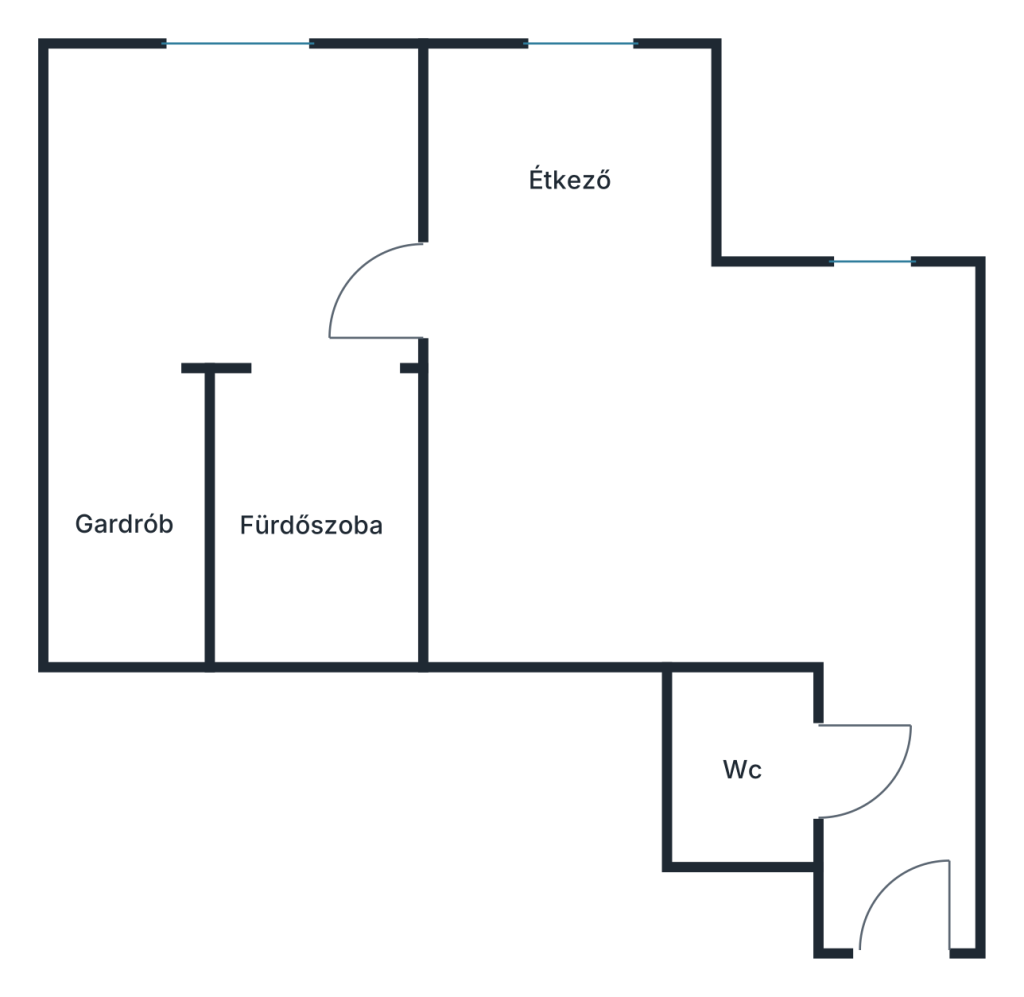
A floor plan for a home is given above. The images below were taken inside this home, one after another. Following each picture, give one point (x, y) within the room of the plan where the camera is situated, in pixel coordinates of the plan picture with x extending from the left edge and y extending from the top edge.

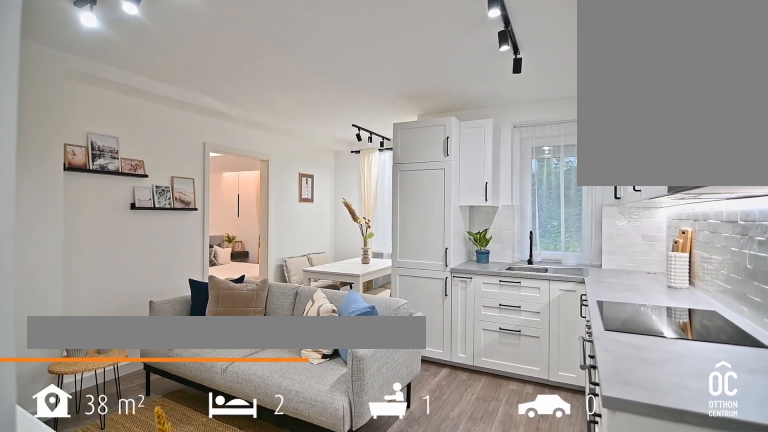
(624, 459)
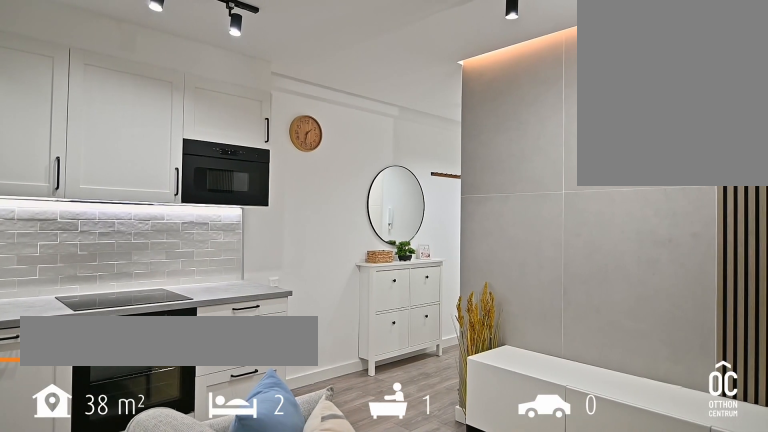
(624, 459)
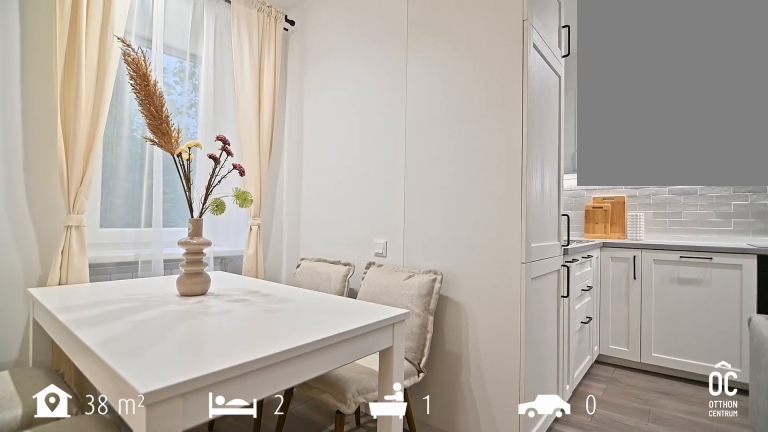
(573, 182)
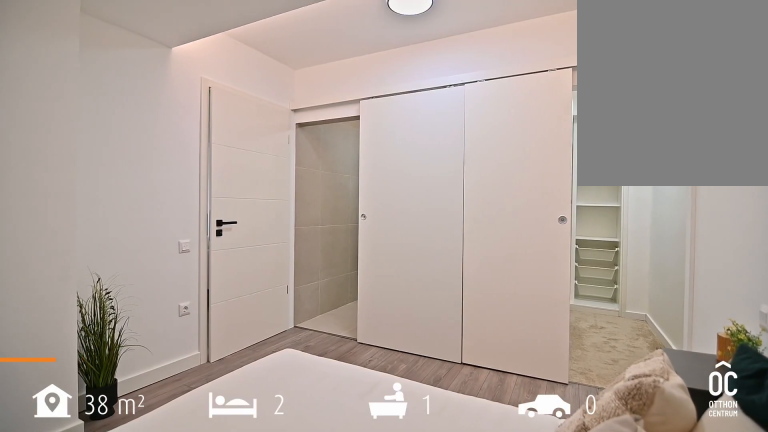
(239, 200)
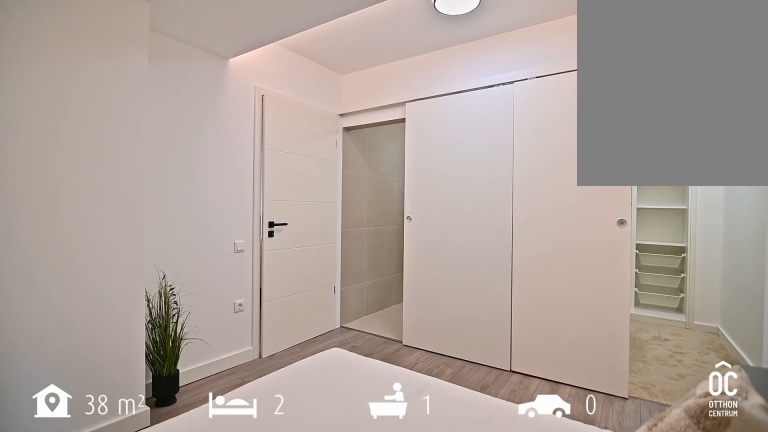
(239, 200)
